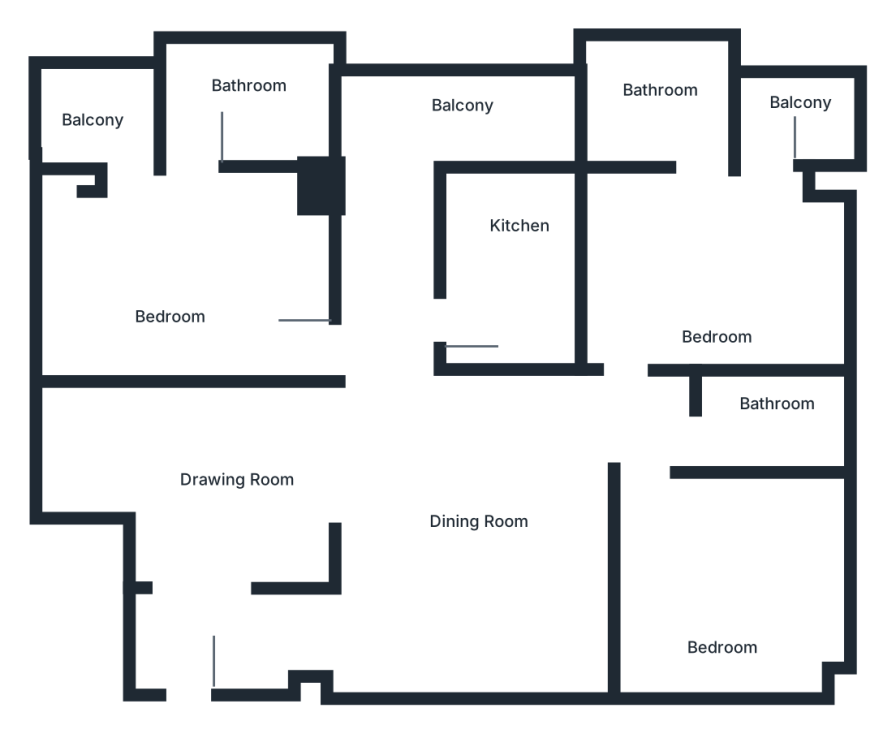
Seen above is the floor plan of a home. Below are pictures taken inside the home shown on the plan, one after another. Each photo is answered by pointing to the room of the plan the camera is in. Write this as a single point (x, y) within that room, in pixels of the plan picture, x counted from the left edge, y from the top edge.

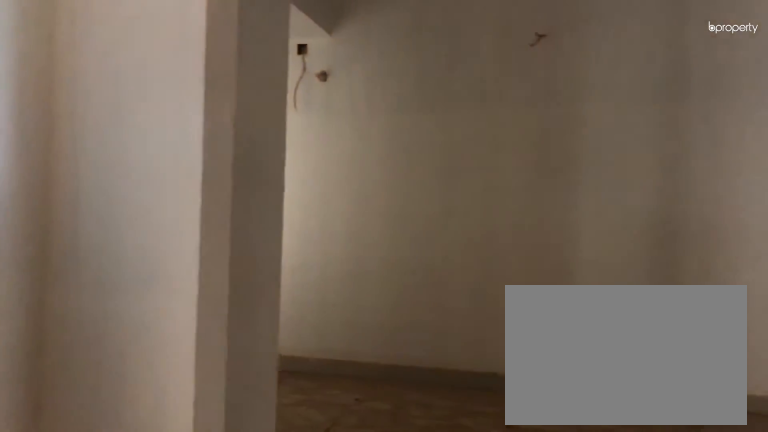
(180, 635)
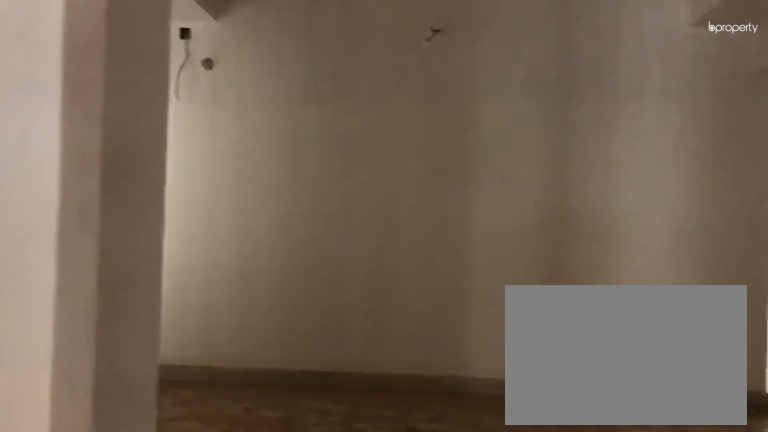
(180, 635)
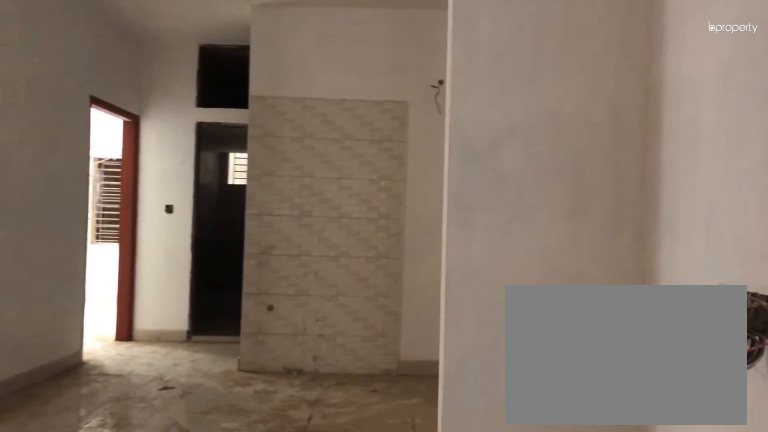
(254, 473)
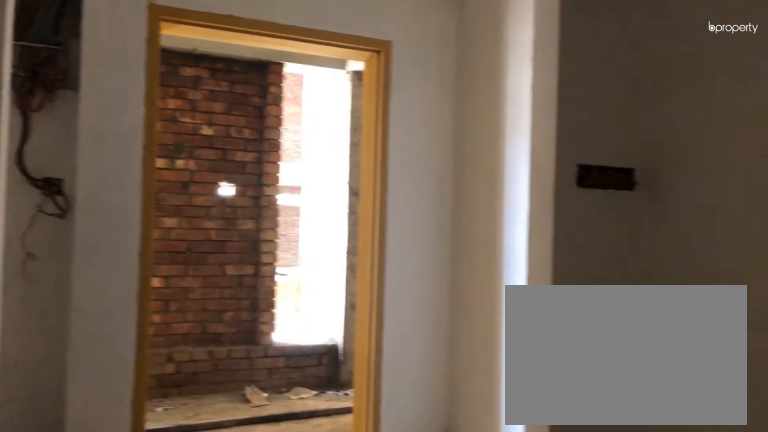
(255, 473)
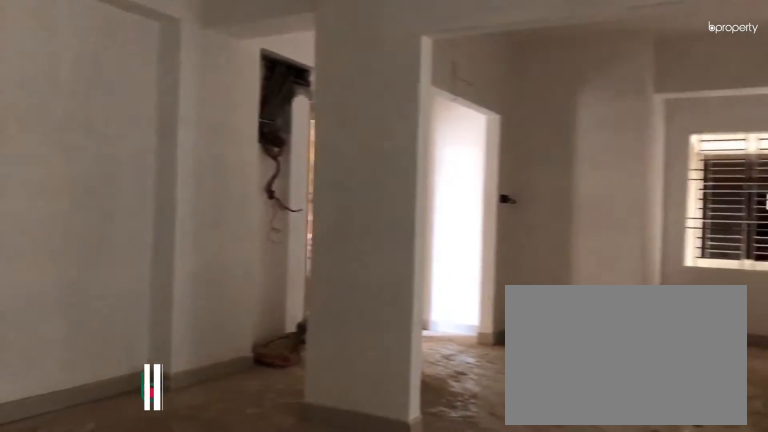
(453, 529)
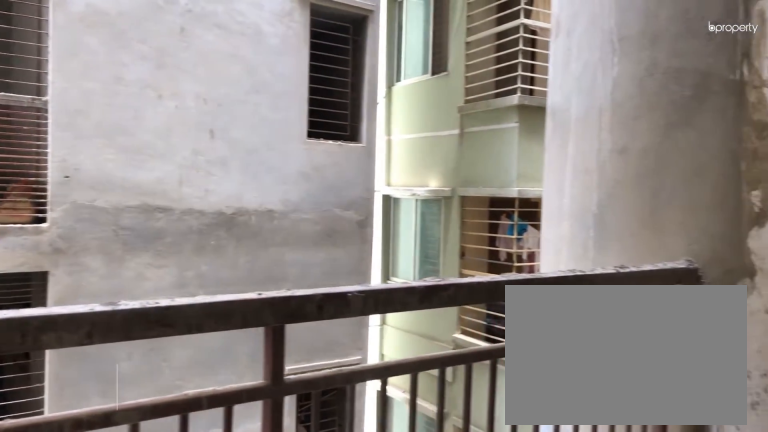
(451, 129)
